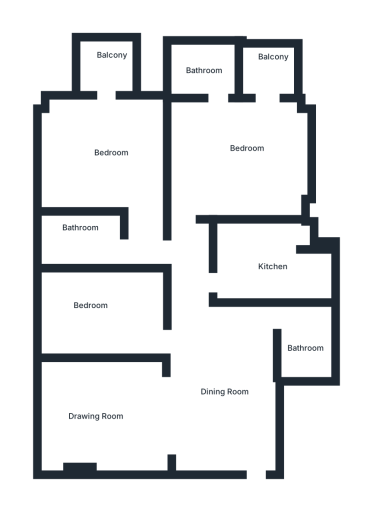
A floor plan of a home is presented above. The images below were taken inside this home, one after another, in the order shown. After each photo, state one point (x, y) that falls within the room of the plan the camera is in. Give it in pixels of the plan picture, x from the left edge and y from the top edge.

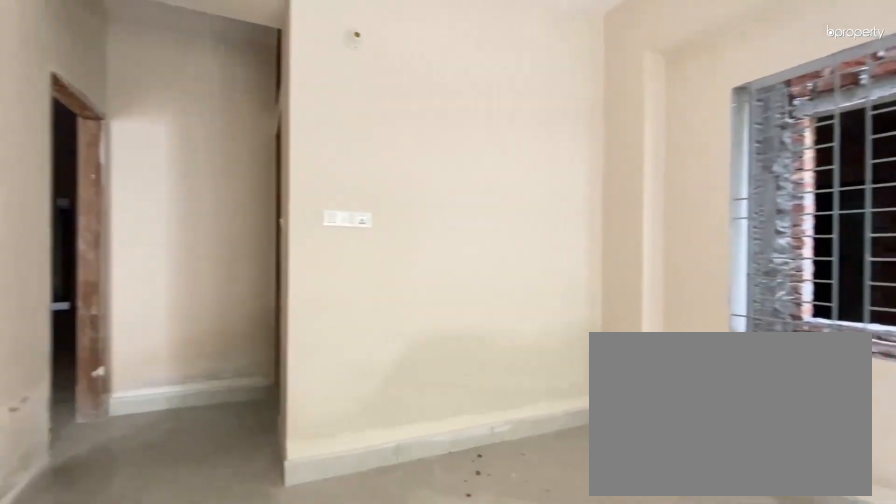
(104, 143)
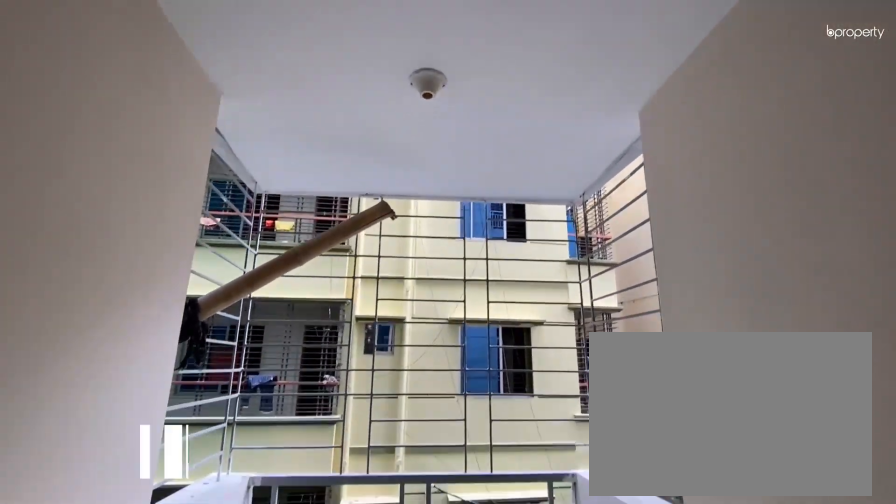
(105, 66)
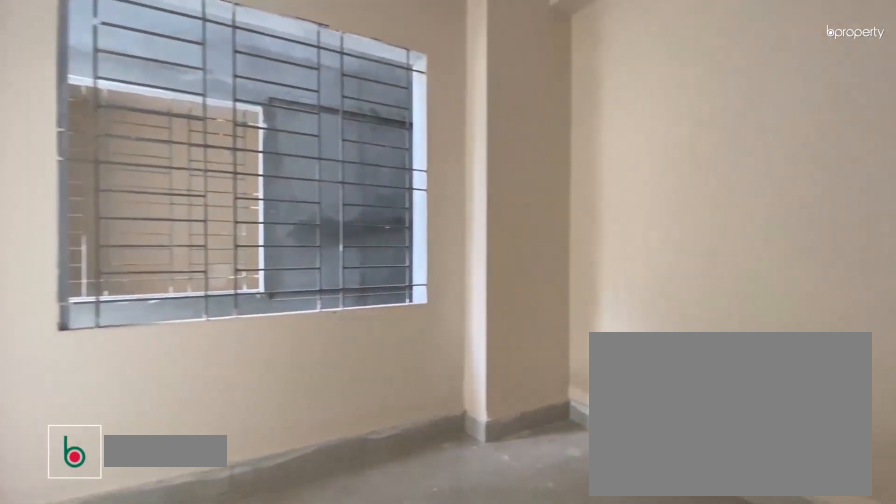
(227, 158)
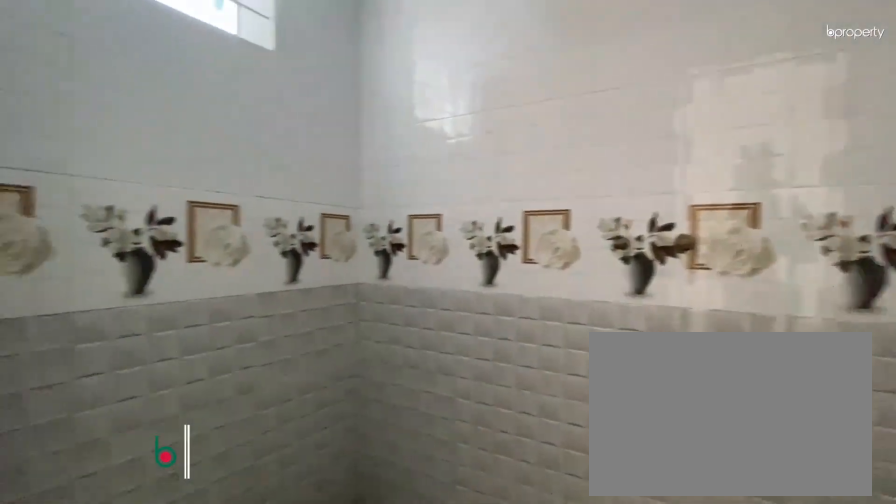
(208, 72)
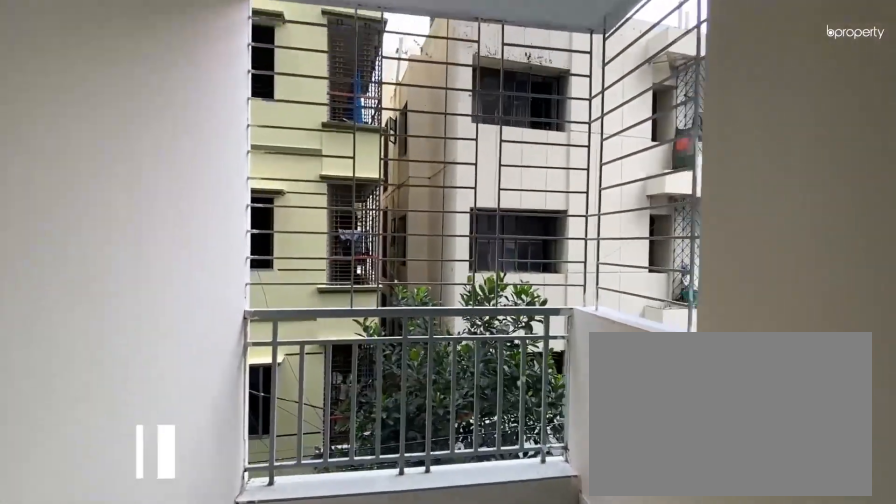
(267, 69)
